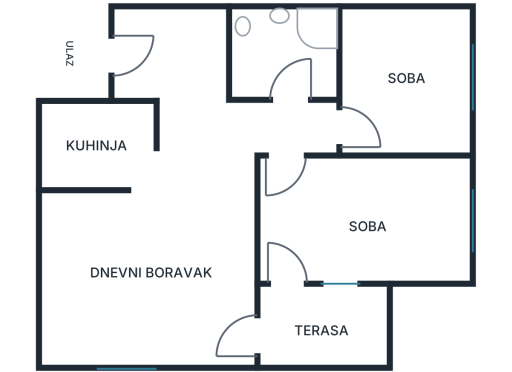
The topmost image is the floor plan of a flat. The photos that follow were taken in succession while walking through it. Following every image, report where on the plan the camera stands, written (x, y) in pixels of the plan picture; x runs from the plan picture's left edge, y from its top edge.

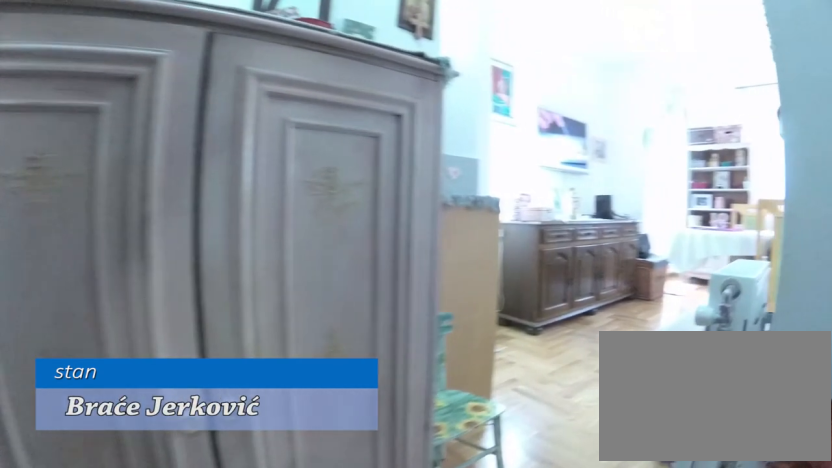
(171, 47)
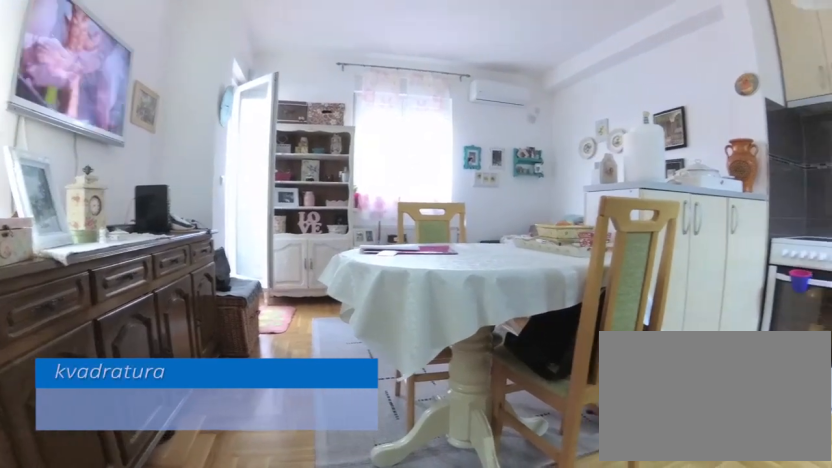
(181, 139)
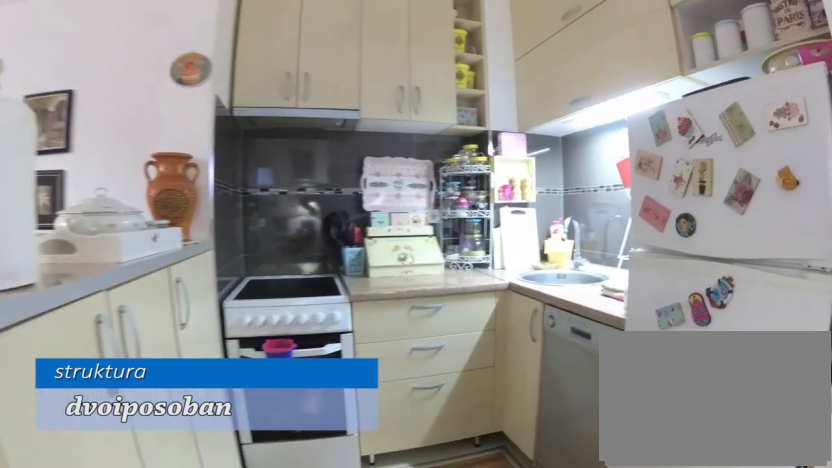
(156, 155)
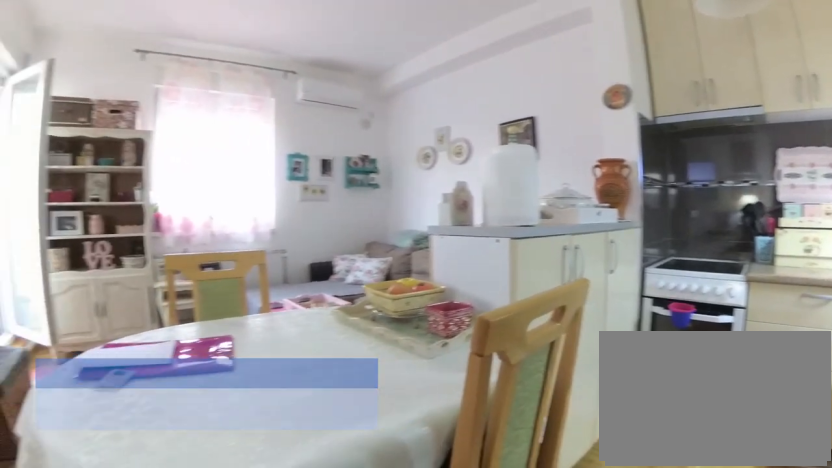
(199, 144)
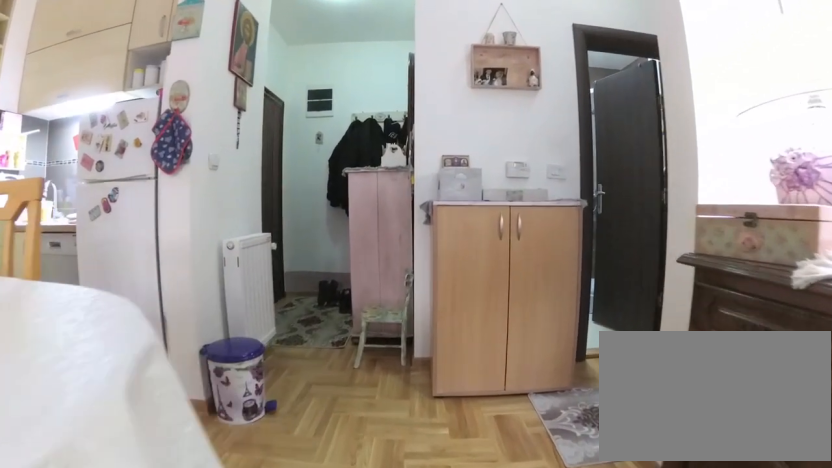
(213, 243)
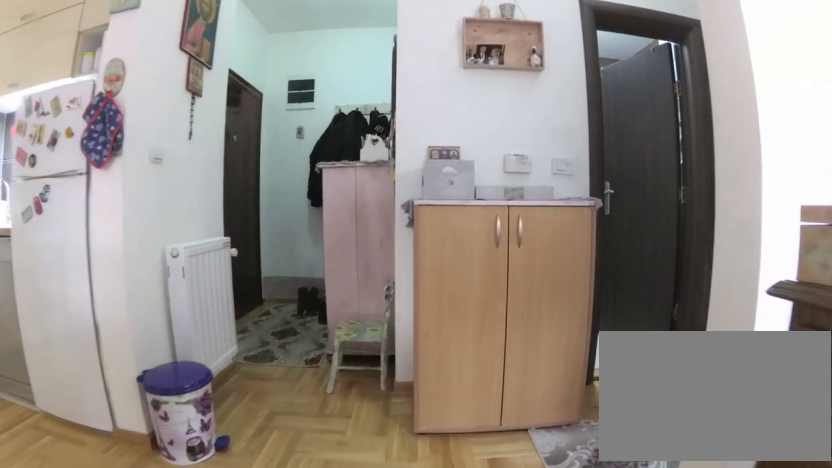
(214, 223)
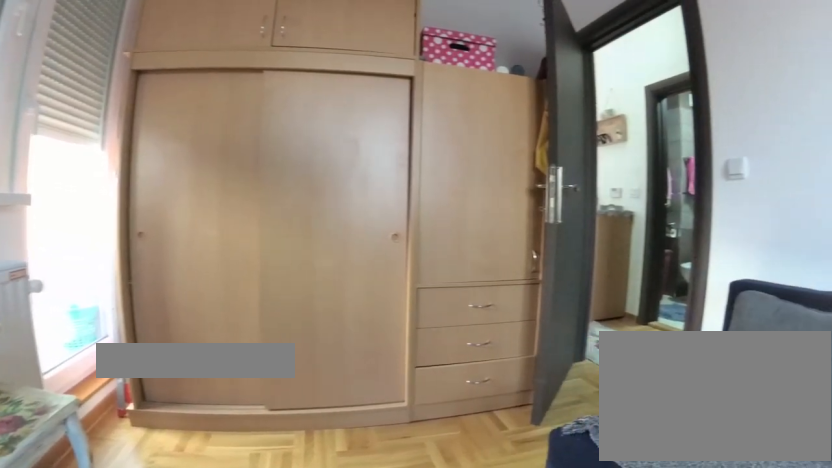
(392, 236)
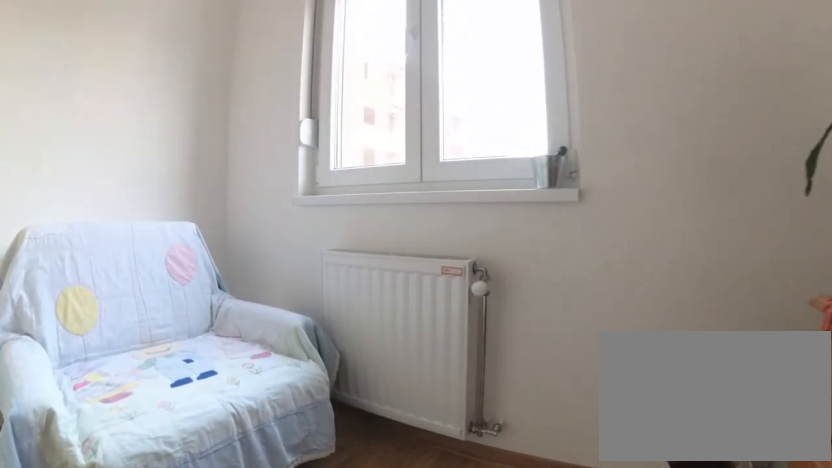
(388, 118)
